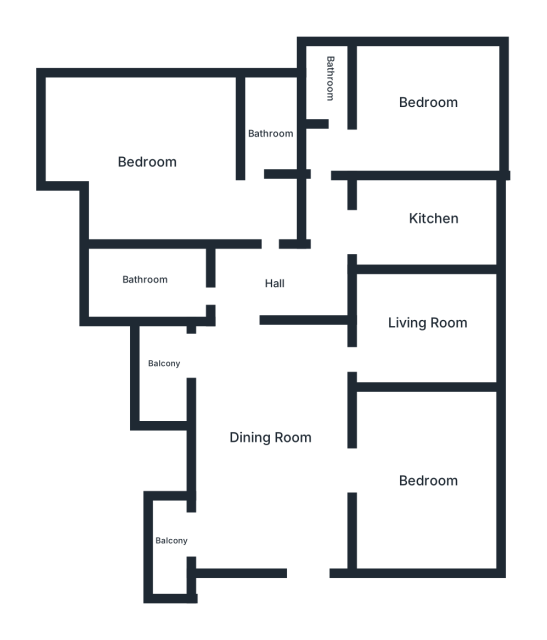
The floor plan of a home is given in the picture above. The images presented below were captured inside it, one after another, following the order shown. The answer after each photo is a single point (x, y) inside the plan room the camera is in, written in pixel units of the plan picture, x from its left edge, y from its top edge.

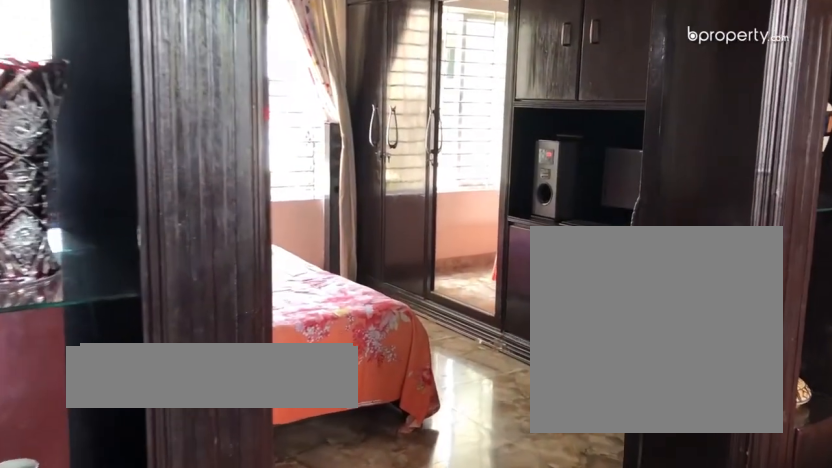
(443, 483)
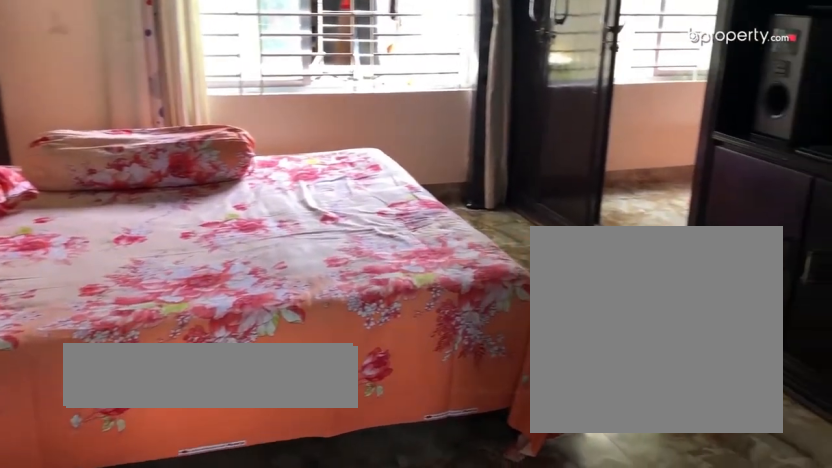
(441, 482)
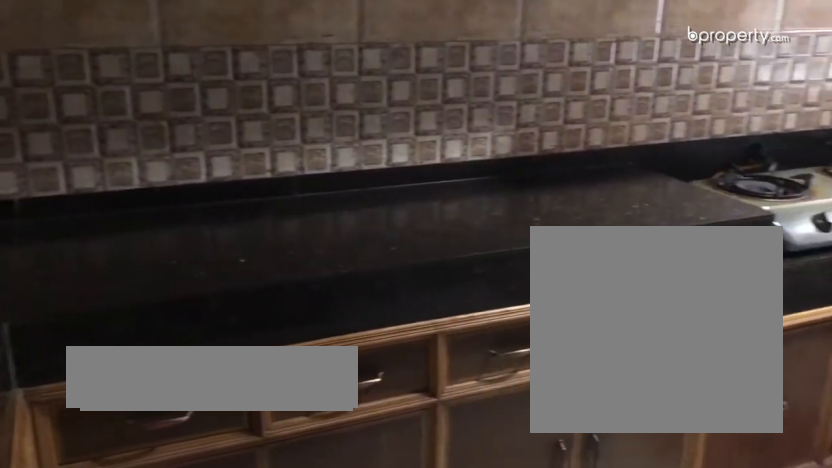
(437, 219)
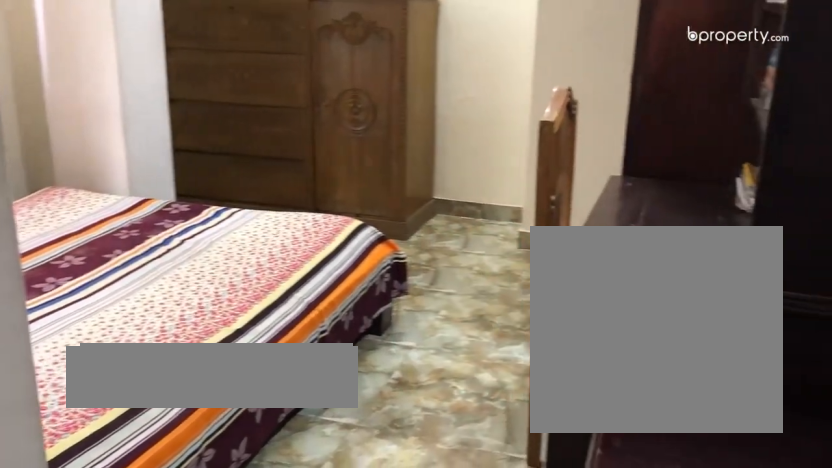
(436, 99)
